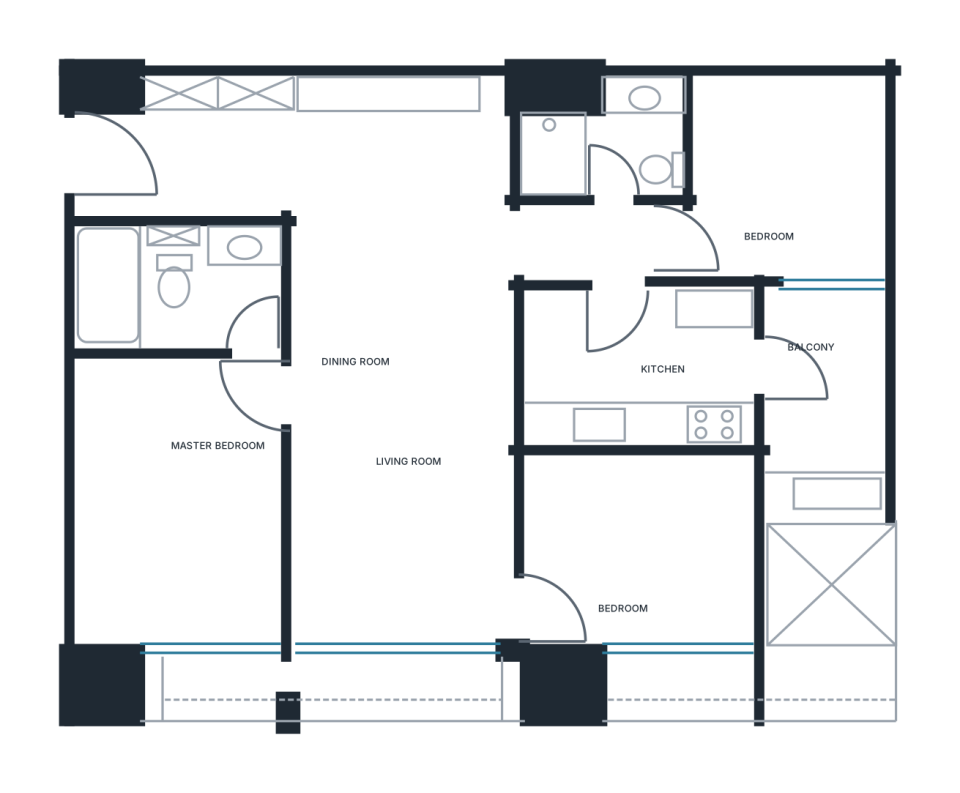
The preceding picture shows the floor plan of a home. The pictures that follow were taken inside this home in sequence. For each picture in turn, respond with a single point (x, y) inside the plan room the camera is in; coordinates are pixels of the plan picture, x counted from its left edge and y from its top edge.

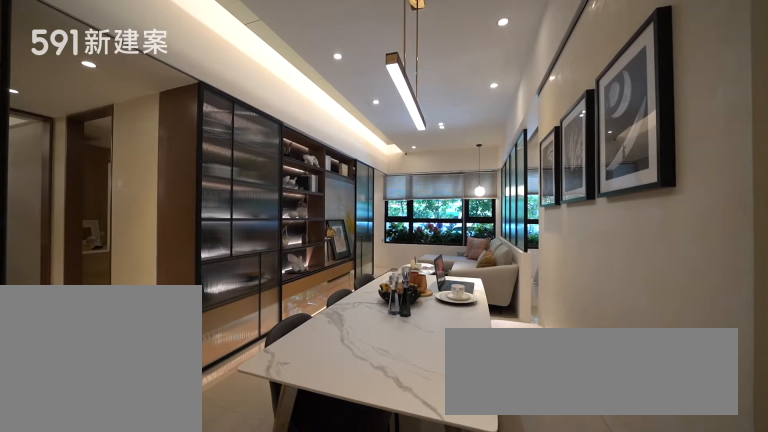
(402, 436)
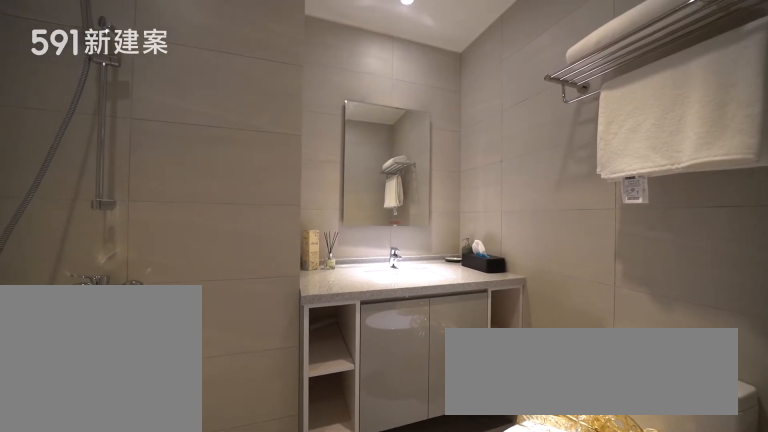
(606, 133)
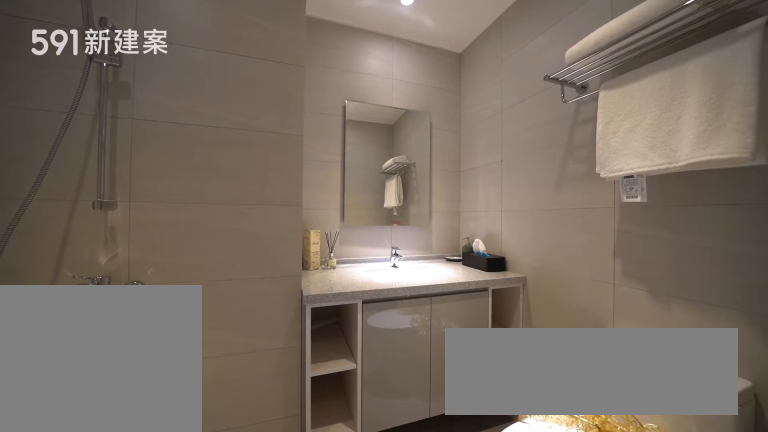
(606, 133)
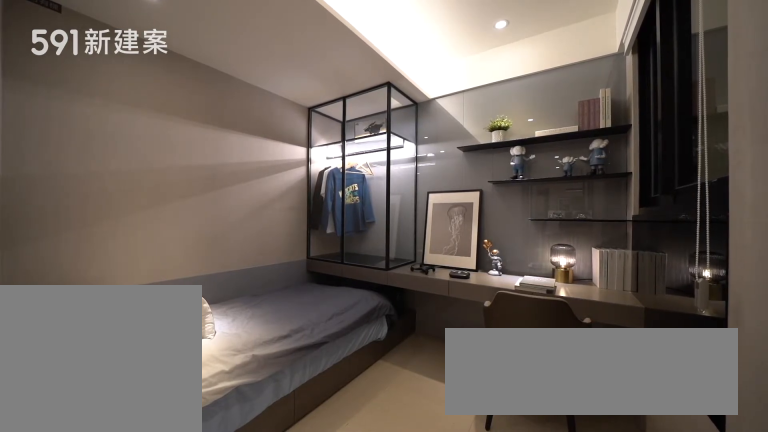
(782, 180)
